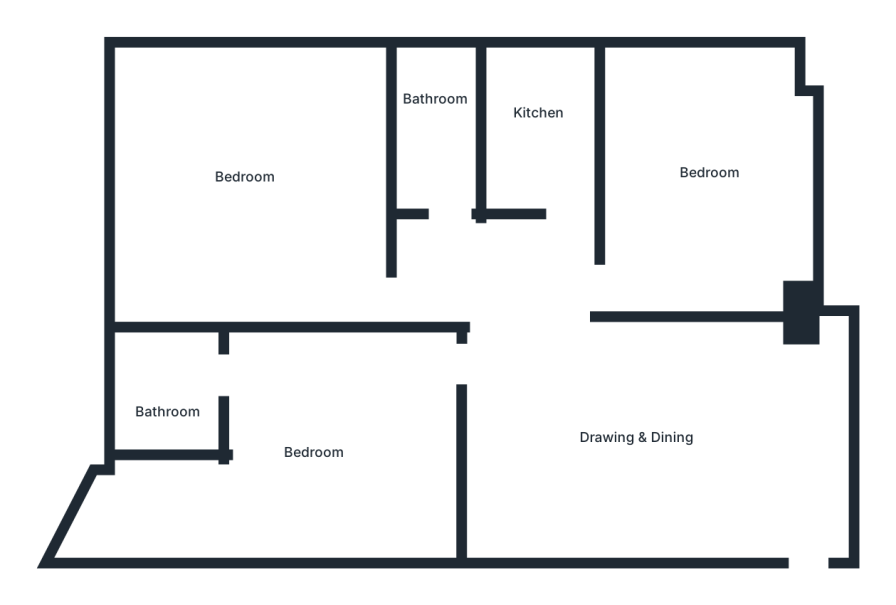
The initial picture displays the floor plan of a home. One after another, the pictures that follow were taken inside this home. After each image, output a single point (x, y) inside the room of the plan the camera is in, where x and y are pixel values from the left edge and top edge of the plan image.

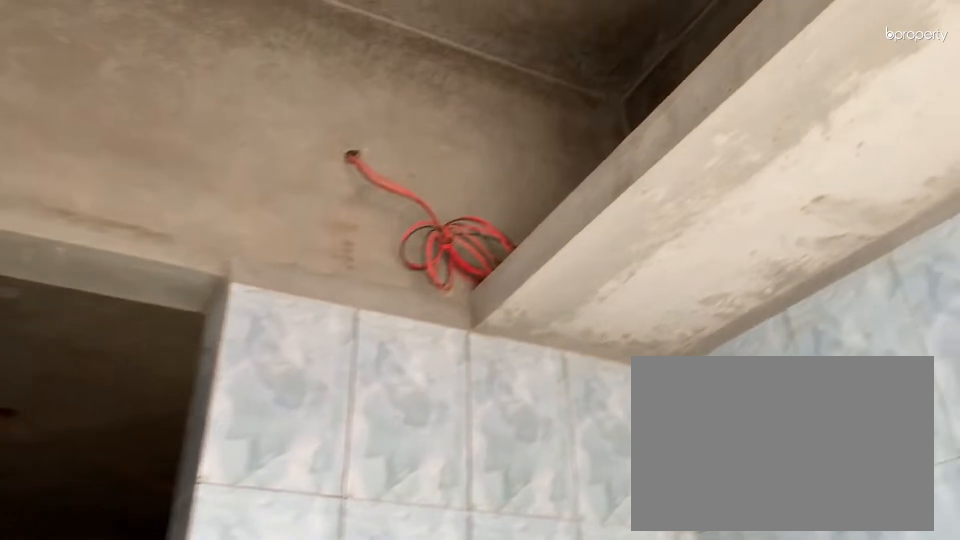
(528, 123)
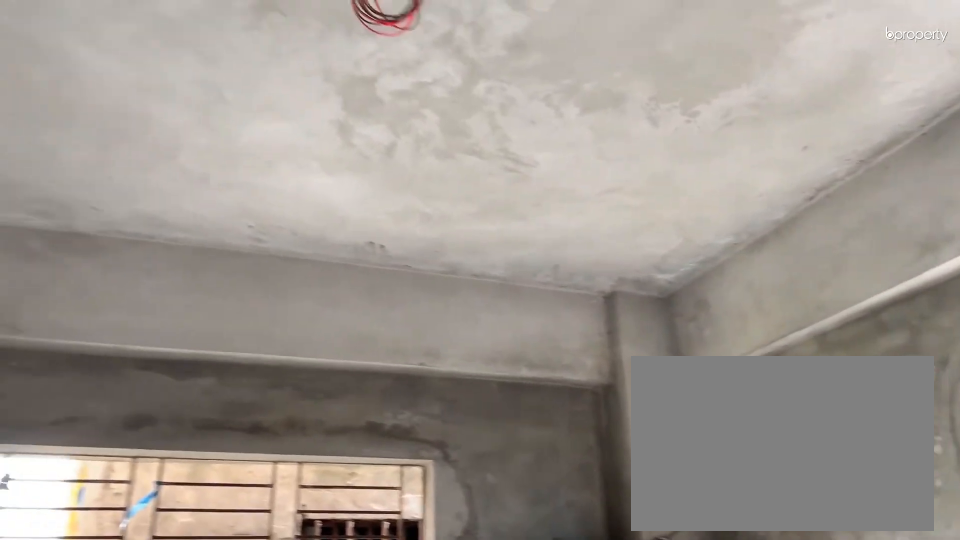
(246, 172)
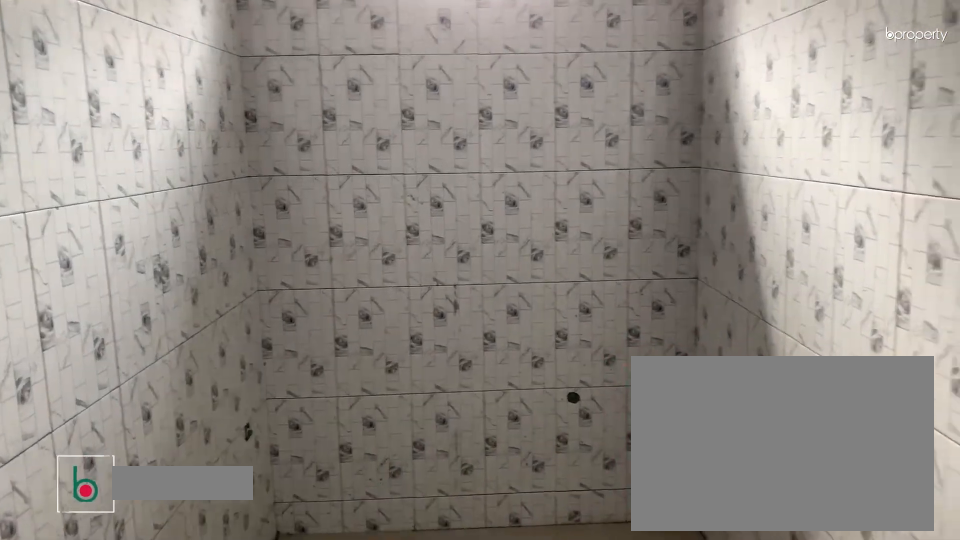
(433, 111)
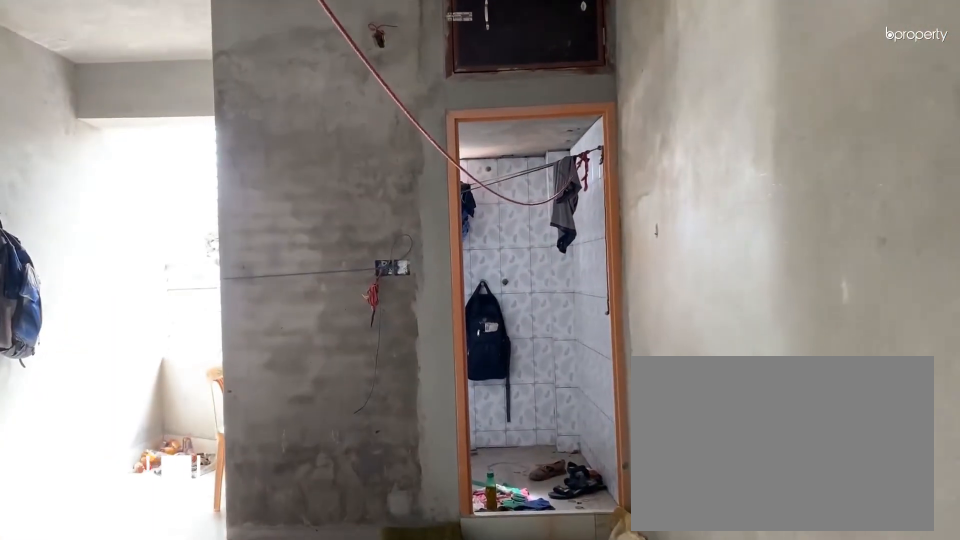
(325, 440)
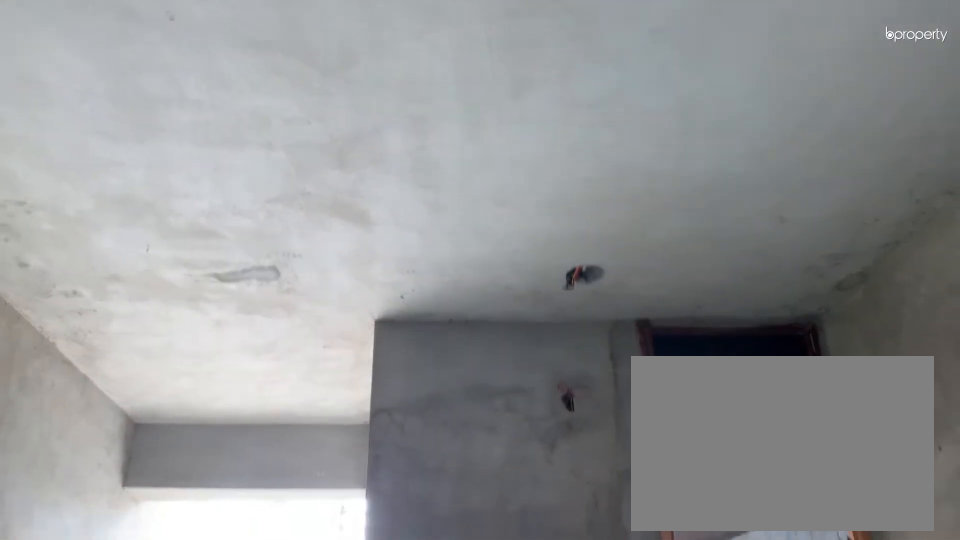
(325, 440)
